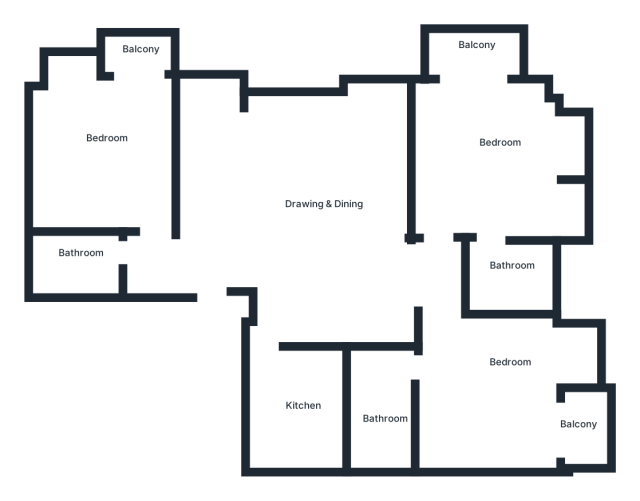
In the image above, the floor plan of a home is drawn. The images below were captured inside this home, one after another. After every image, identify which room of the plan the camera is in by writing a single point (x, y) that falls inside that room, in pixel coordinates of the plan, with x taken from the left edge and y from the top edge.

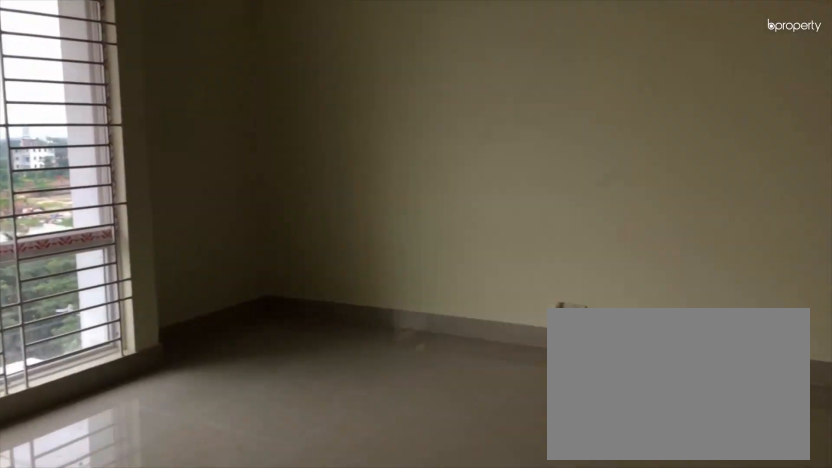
(309, 242)
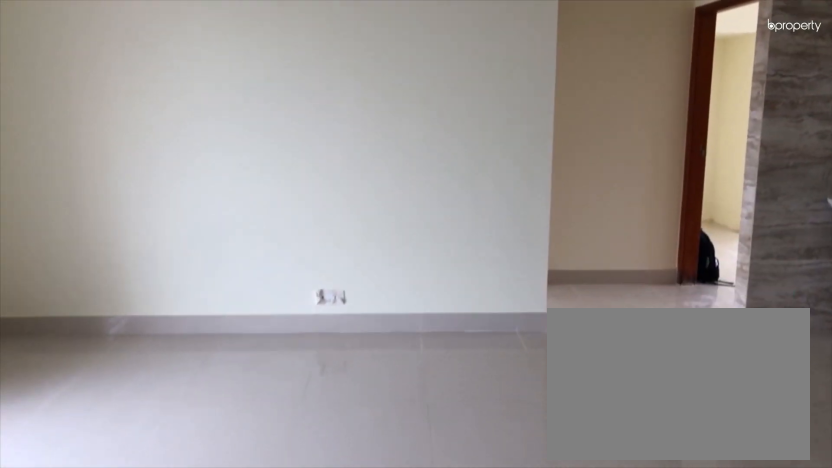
(309, 242)
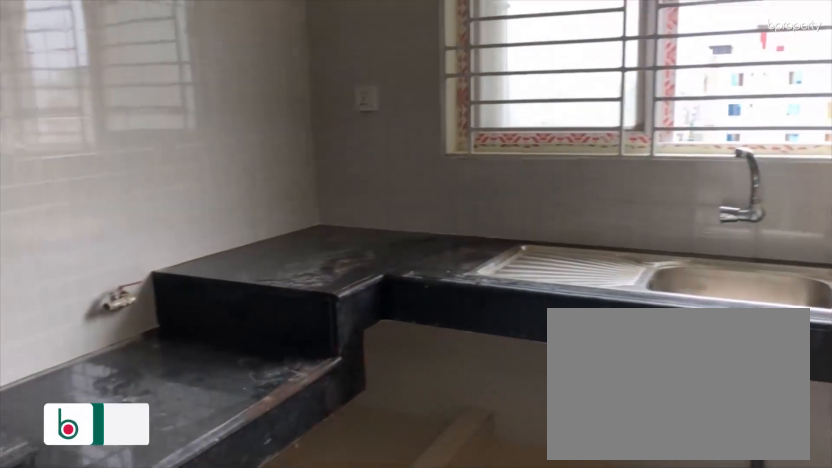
(289, 406)
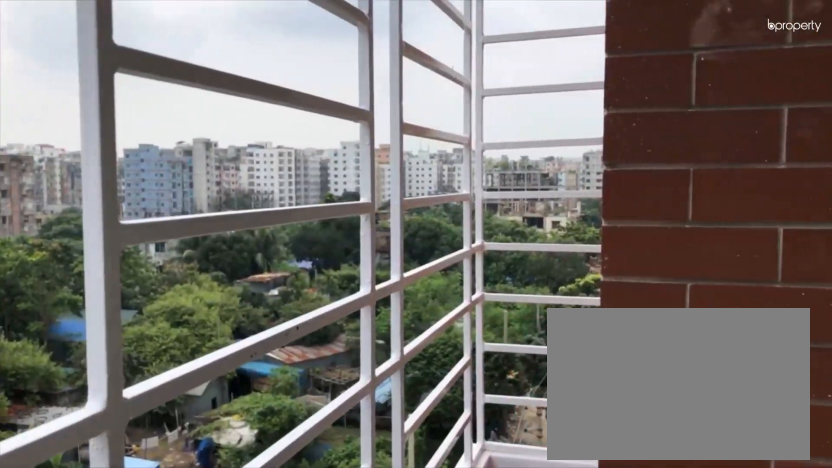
(586, 430)
